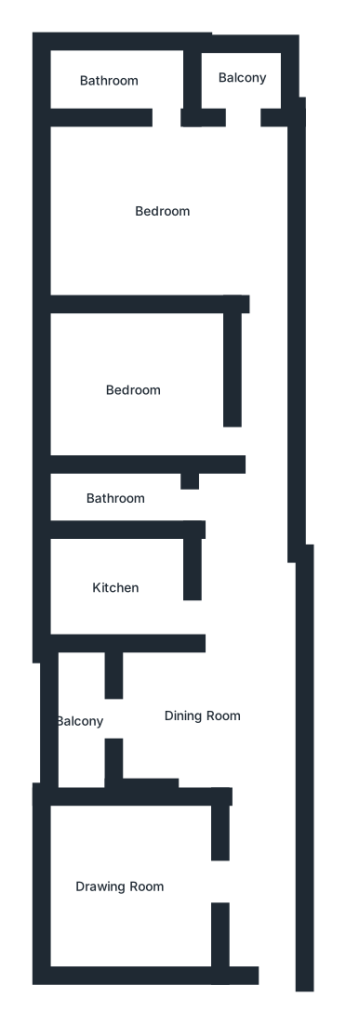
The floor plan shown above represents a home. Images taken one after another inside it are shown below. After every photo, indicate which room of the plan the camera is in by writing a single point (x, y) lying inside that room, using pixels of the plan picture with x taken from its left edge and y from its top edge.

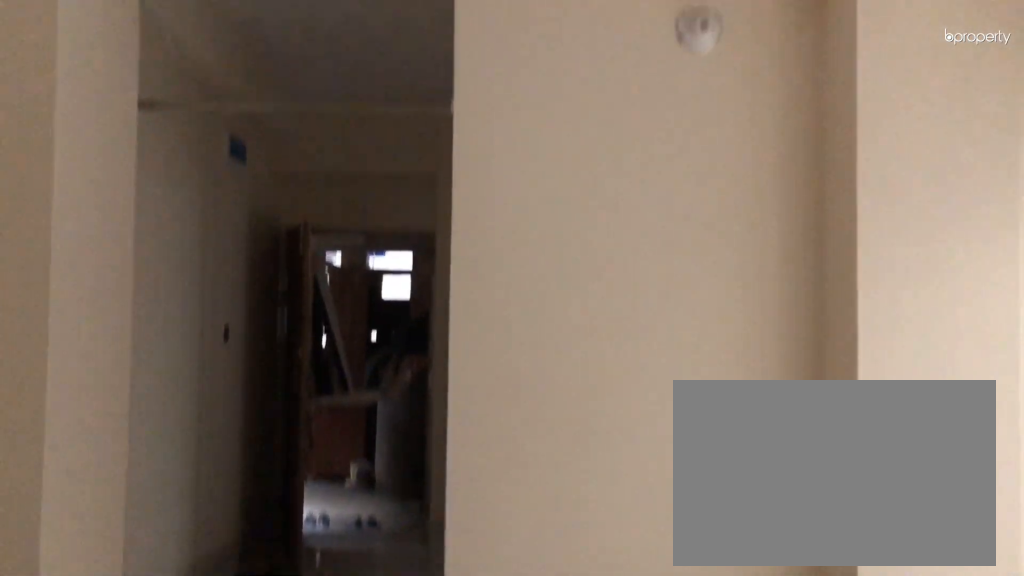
(202, 716)
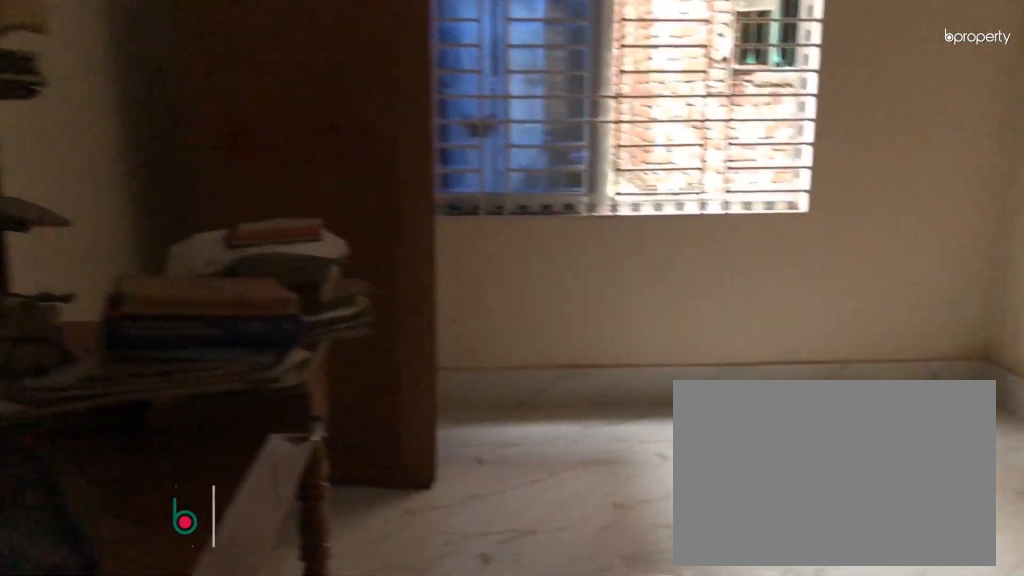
(121, 891)
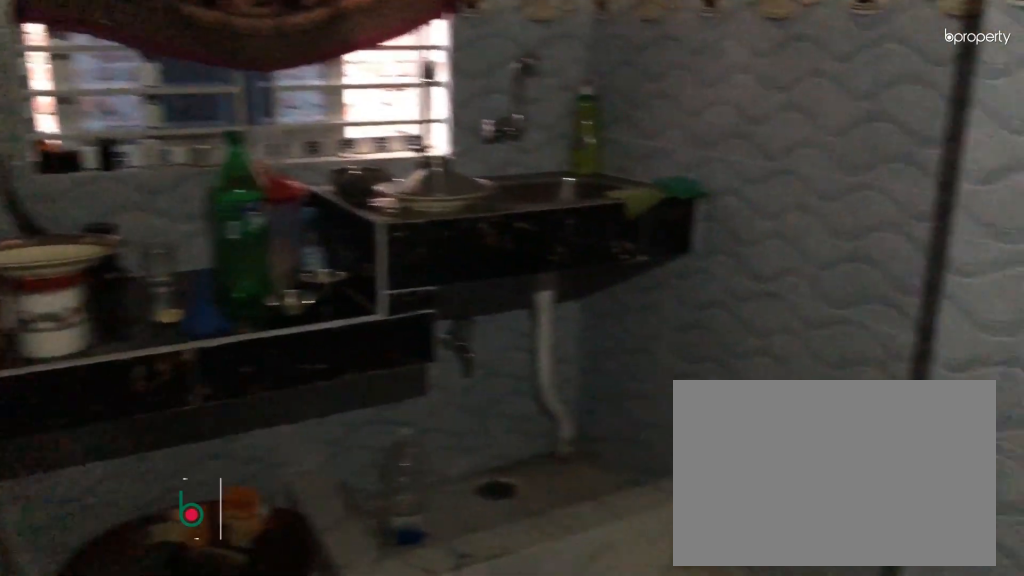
(124, 586)
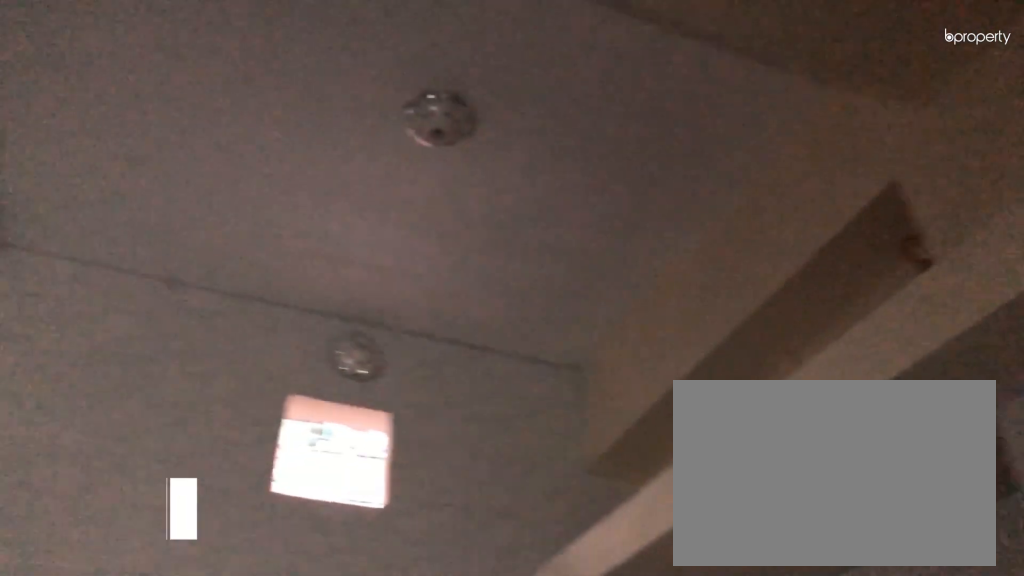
(113, 590)
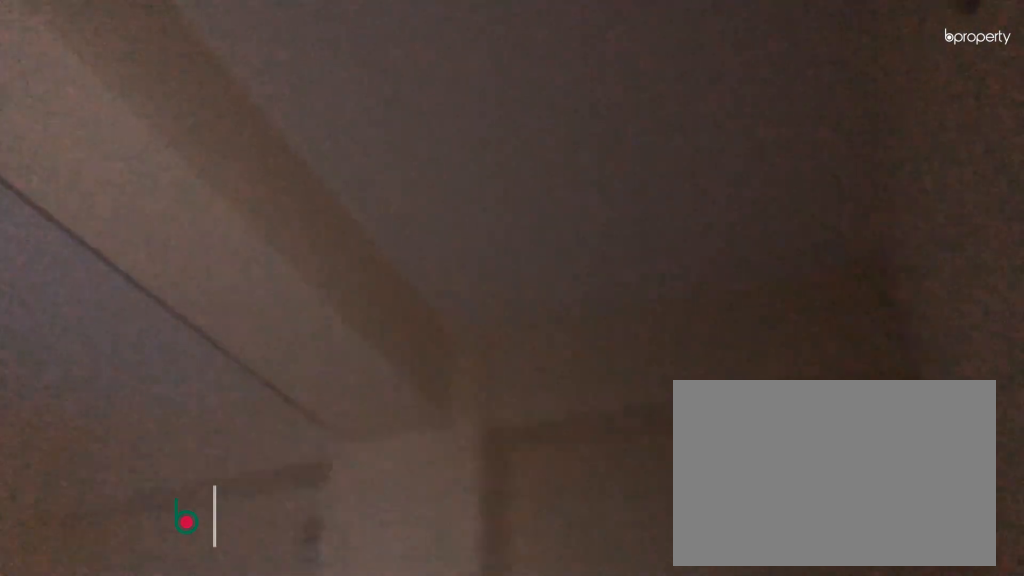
(136, 385)
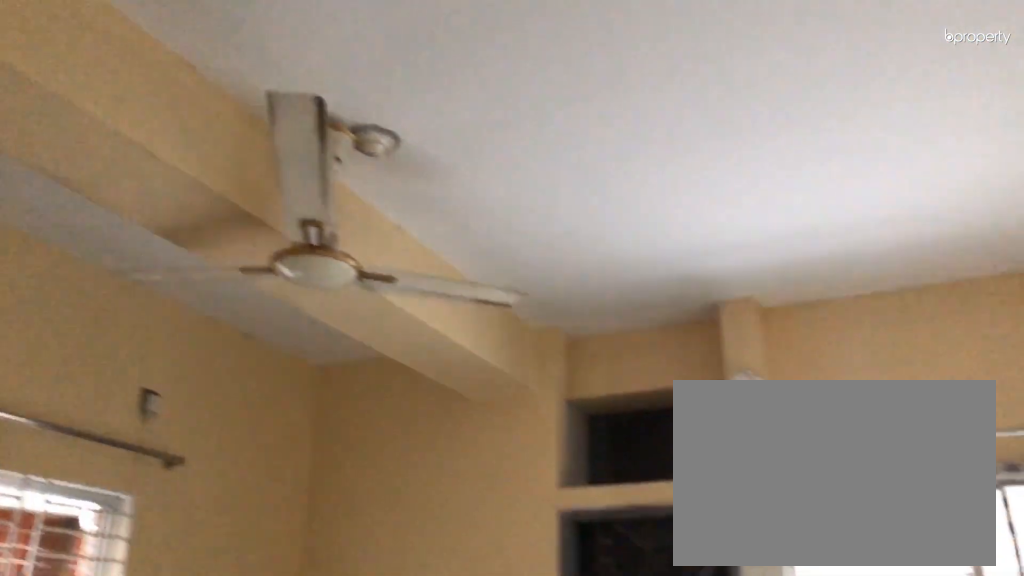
(157, 209)
